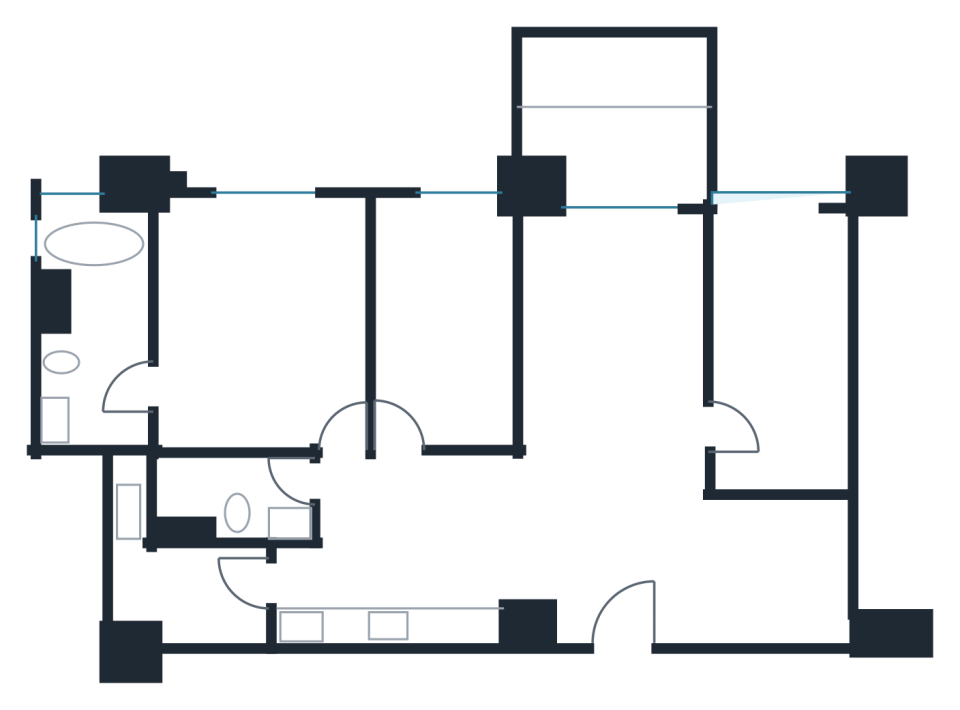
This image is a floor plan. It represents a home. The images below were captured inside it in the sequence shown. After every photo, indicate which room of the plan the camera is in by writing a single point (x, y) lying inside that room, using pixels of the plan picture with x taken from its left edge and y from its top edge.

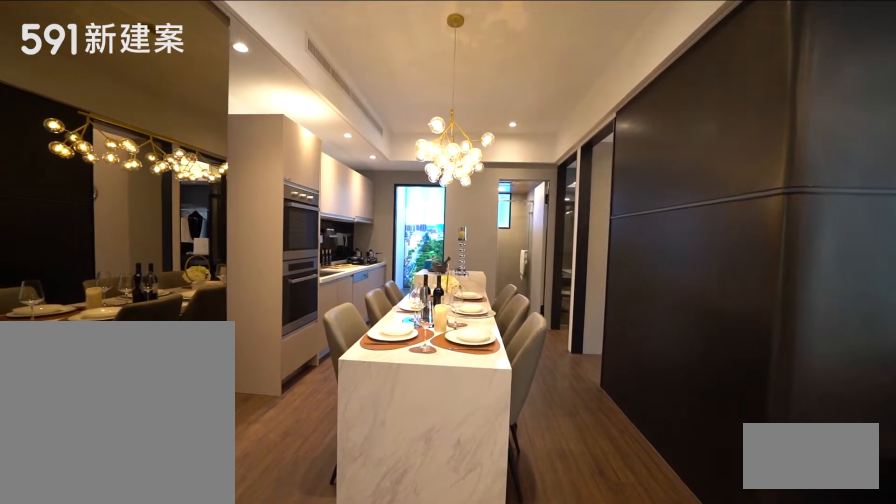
(448, 514)
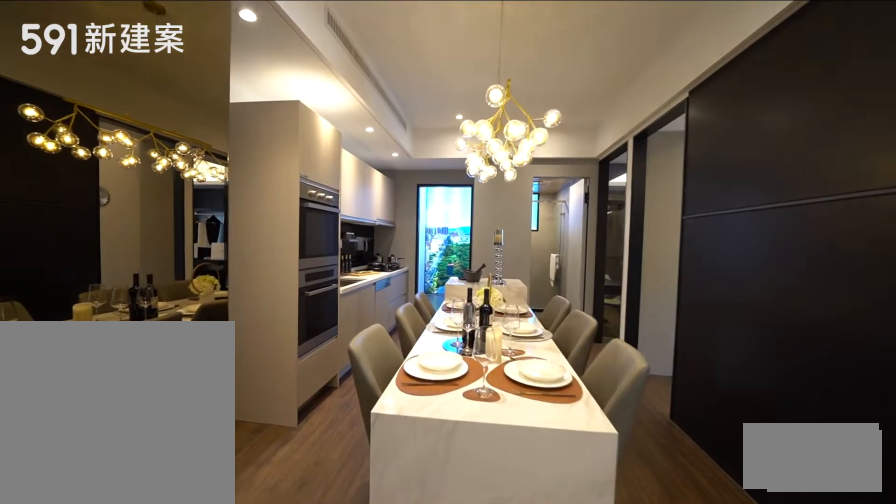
(448, 514)
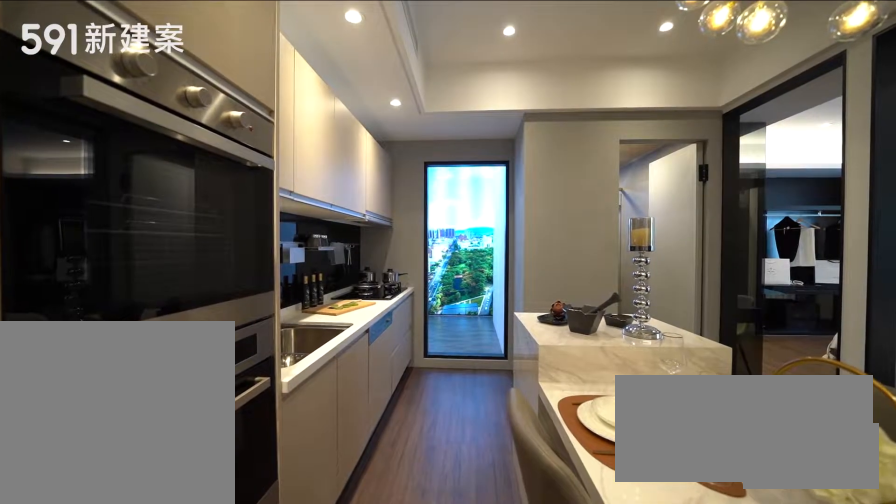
(375, 605)
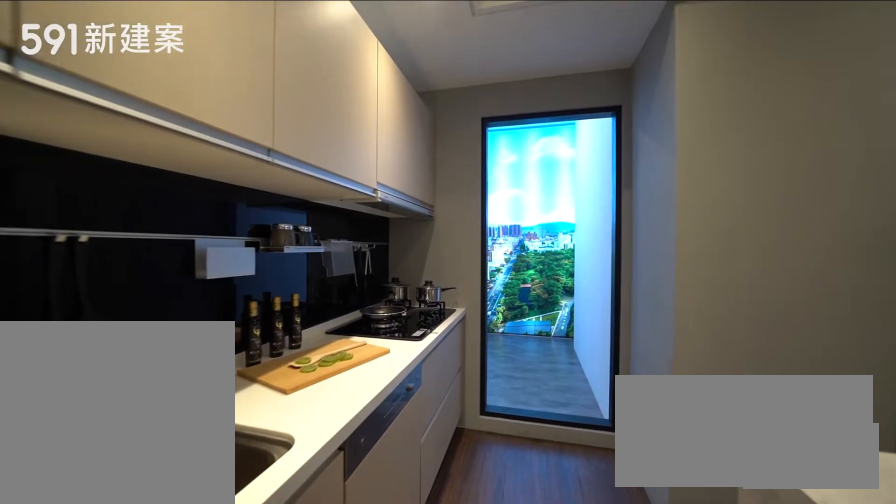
(375, 605)
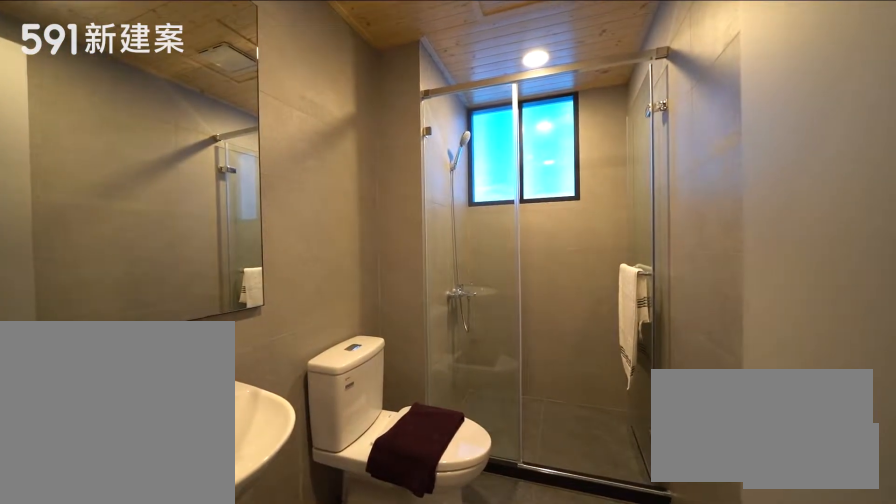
(226, 501)
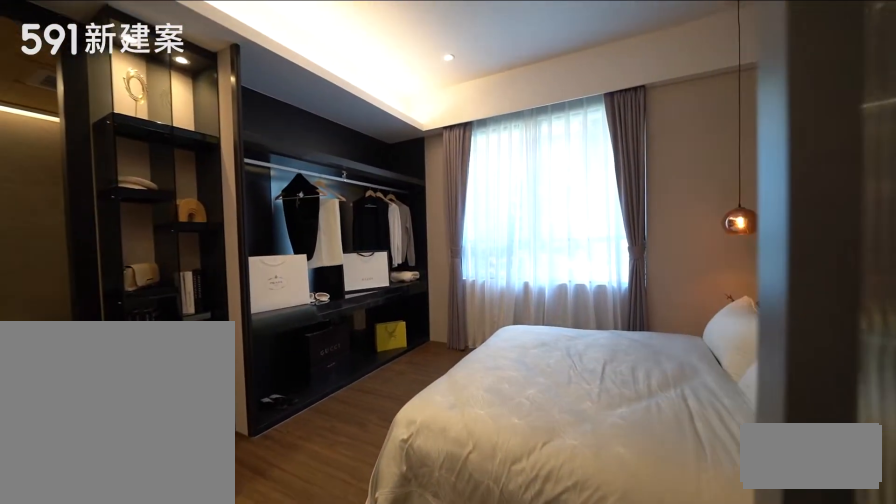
(262, 317)
